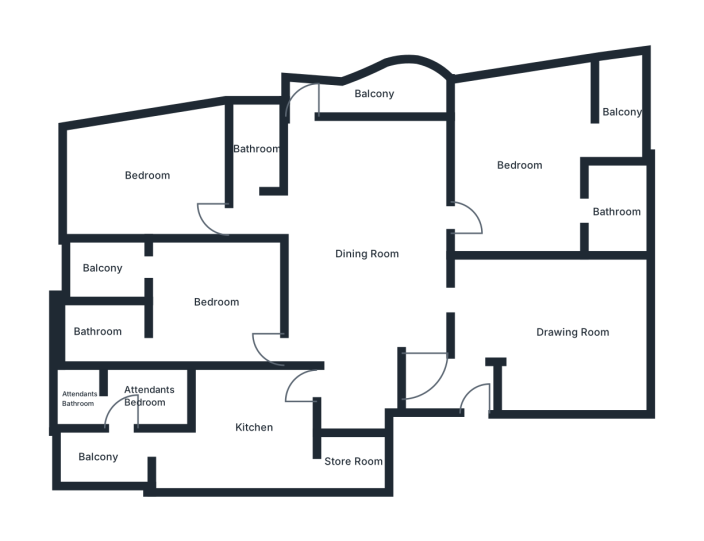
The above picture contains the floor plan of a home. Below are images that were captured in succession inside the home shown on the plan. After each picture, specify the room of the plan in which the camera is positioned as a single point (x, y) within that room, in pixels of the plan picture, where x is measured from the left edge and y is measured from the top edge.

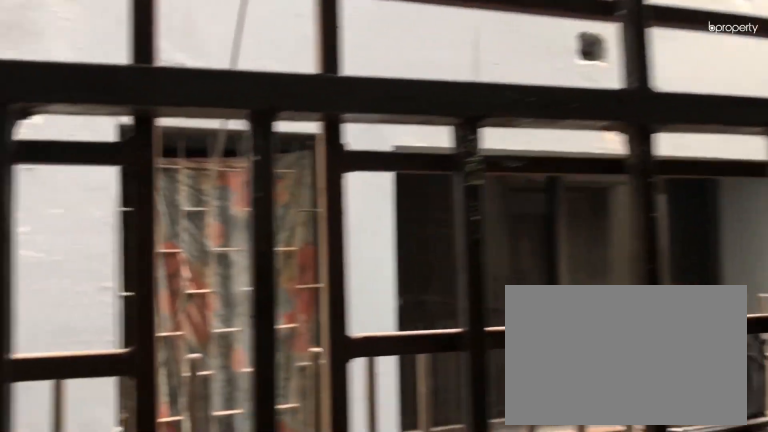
(372, 93)
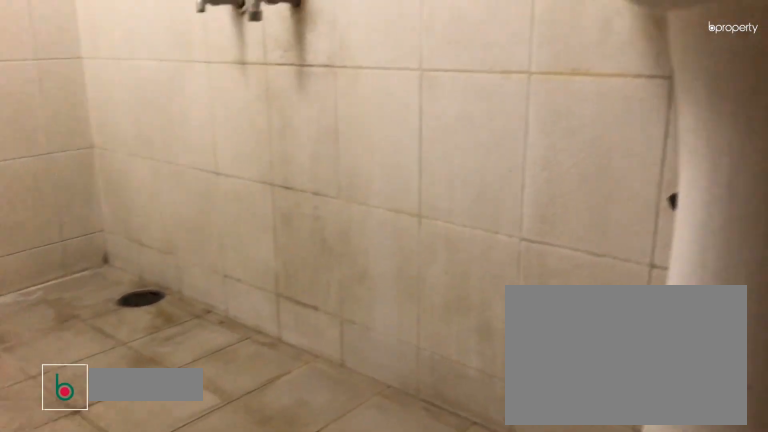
(256, 149)
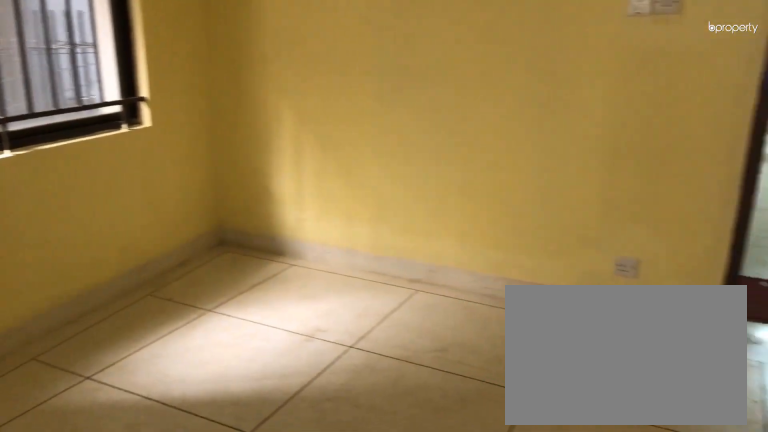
(146, 175)
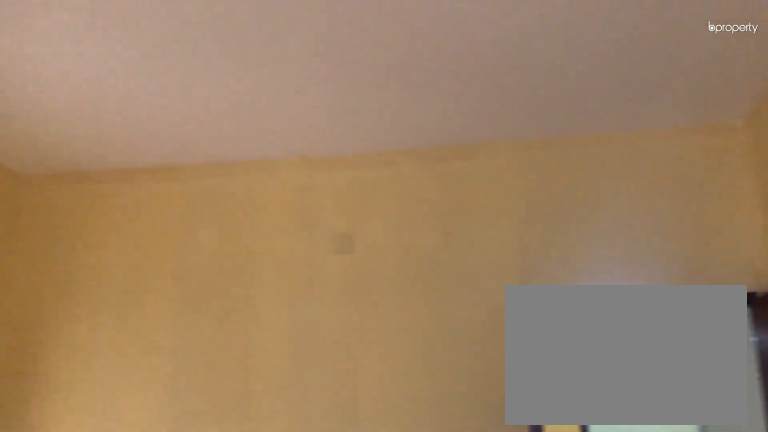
(146, 175)
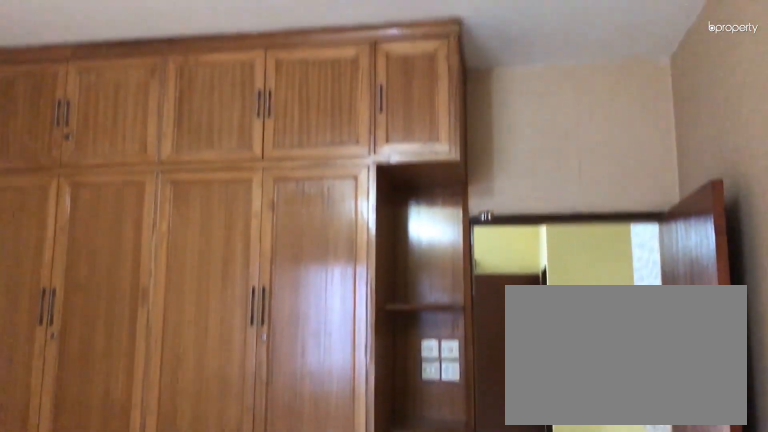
(217, 302)
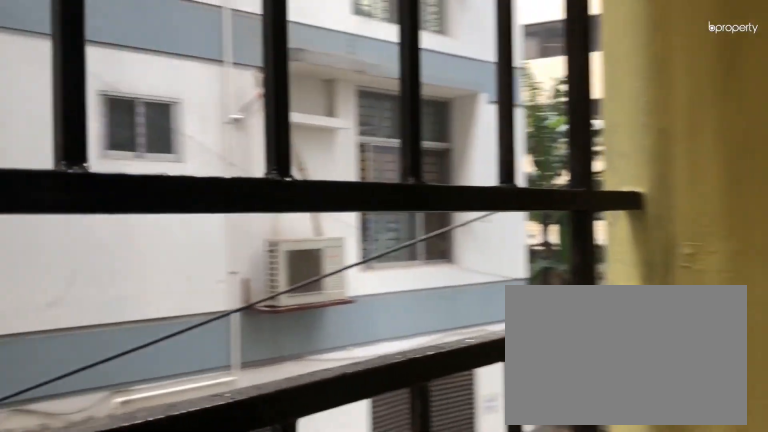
(103, 267)
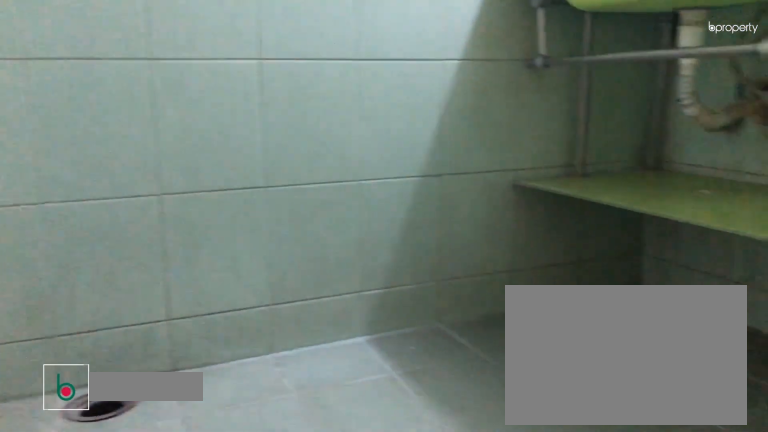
(95, 331)
